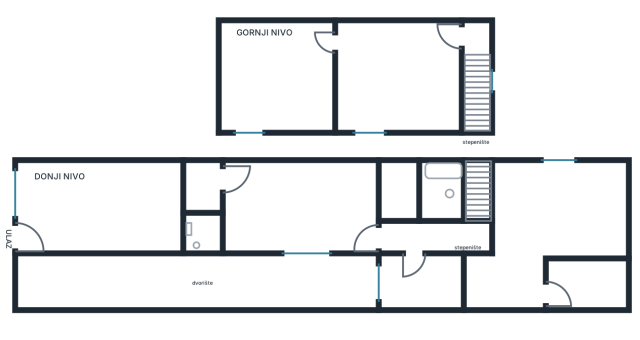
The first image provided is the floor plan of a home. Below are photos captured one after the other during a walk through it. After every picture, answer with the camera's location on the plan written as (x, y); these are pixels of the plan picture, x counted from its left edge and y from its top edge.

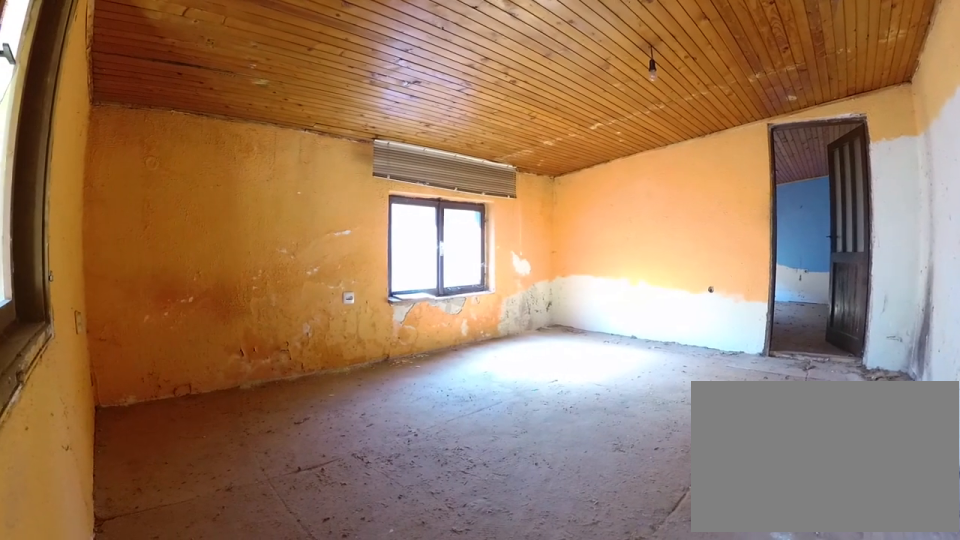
(454, 34)
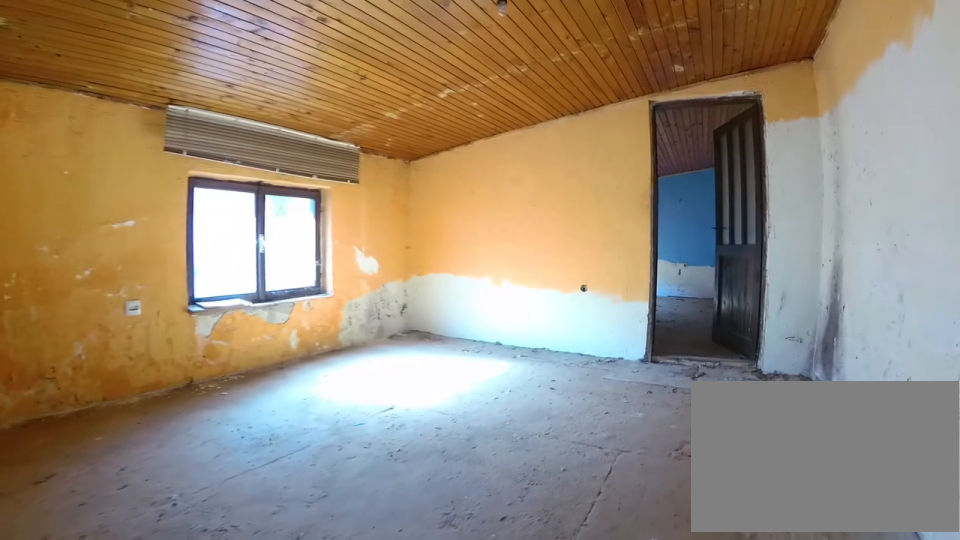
(448, 44)
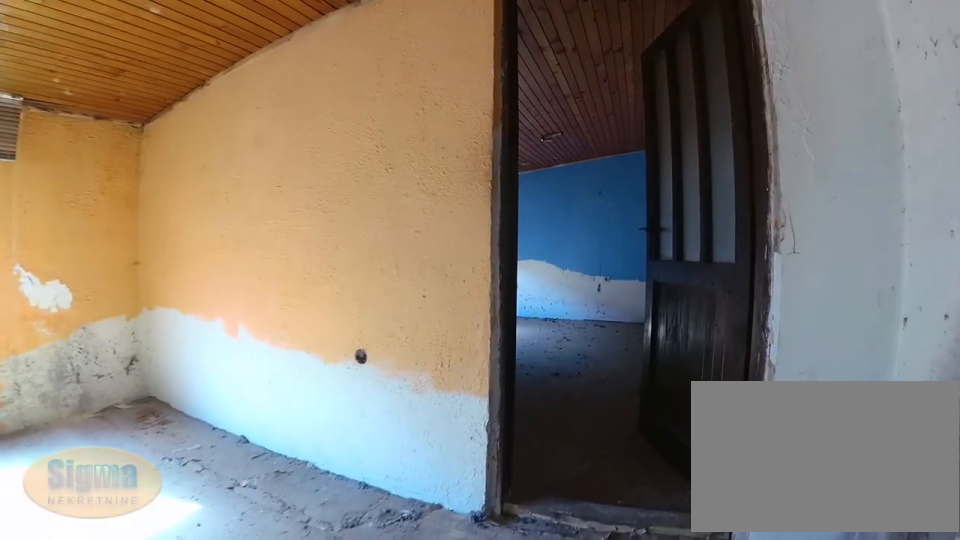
(390, 47)
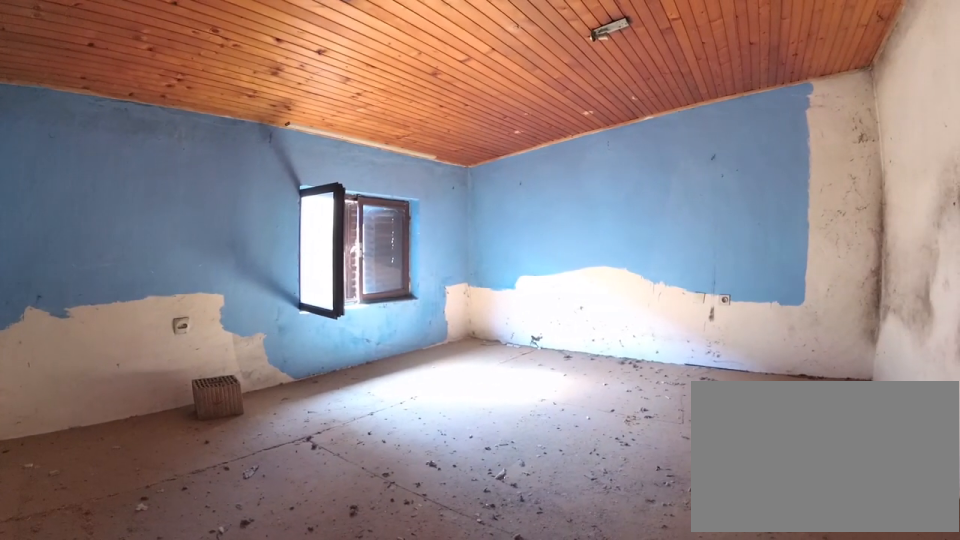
(345, 45)
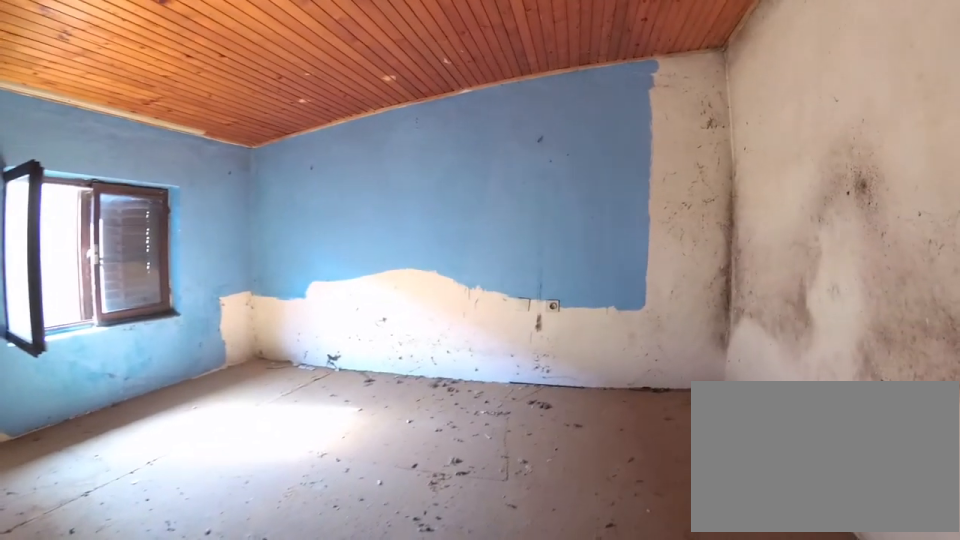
(301, 45)
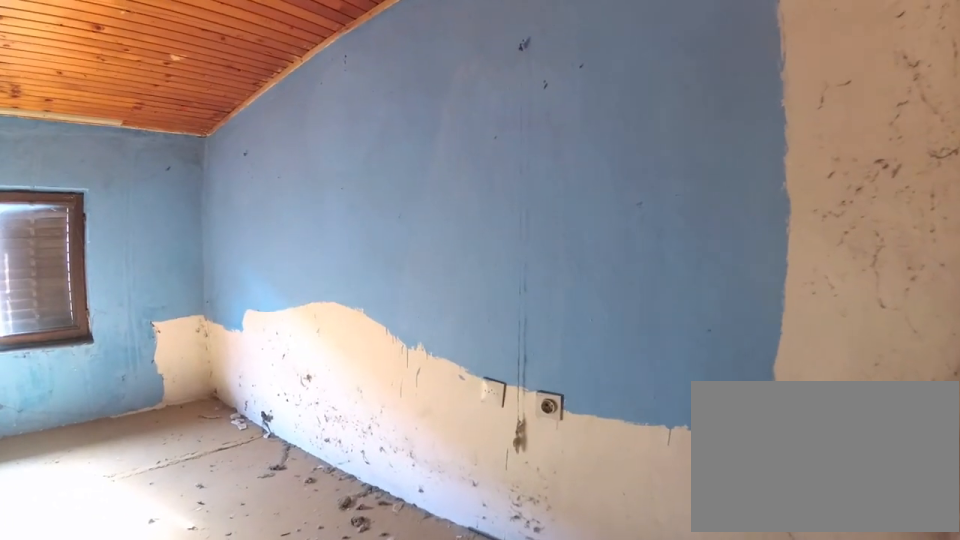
(261, 41)
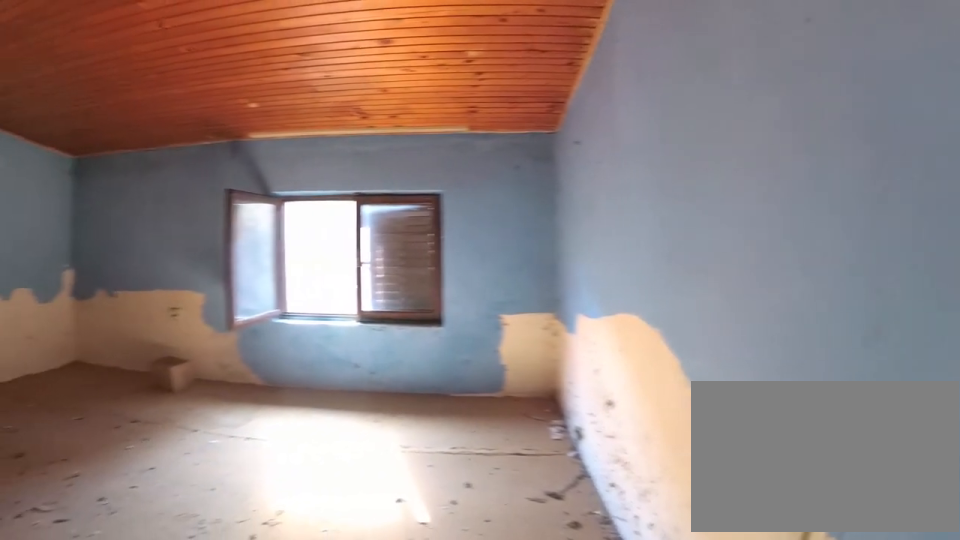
(250, 41)
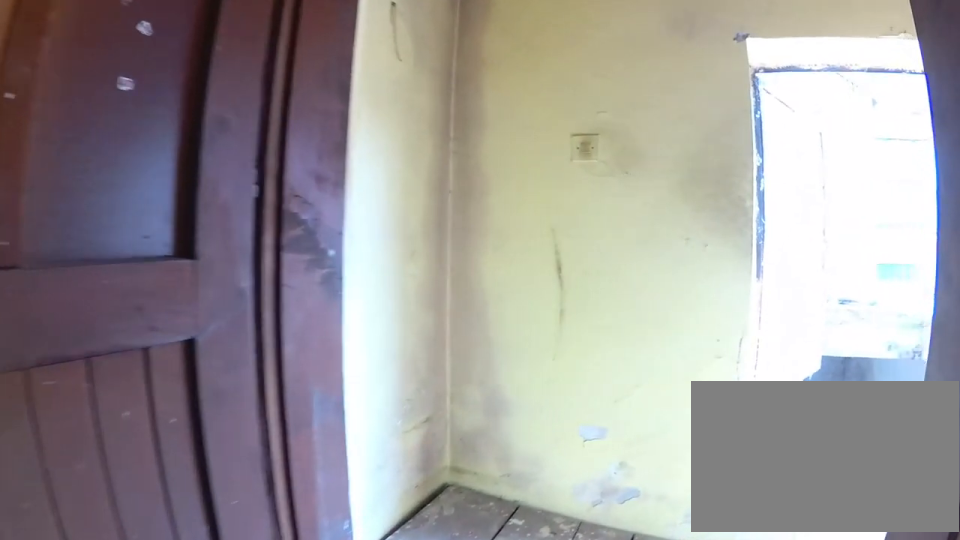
(423, 44)
